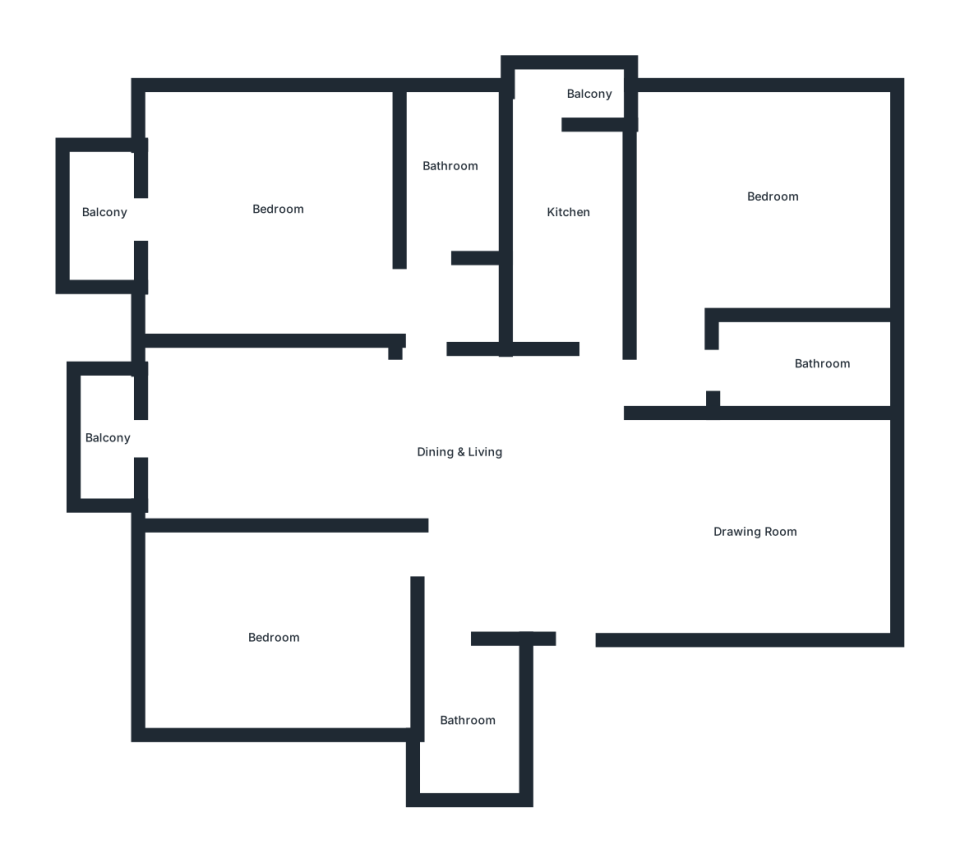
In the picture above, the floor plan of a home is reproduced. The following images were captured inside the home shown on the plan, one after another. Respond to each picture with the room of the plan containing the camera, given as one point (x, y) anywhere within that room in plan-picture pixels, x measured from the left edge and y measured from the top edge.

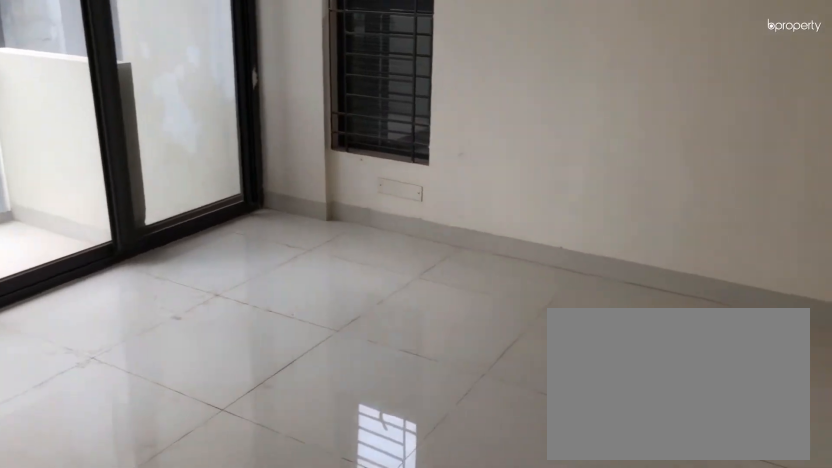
(271, 213)
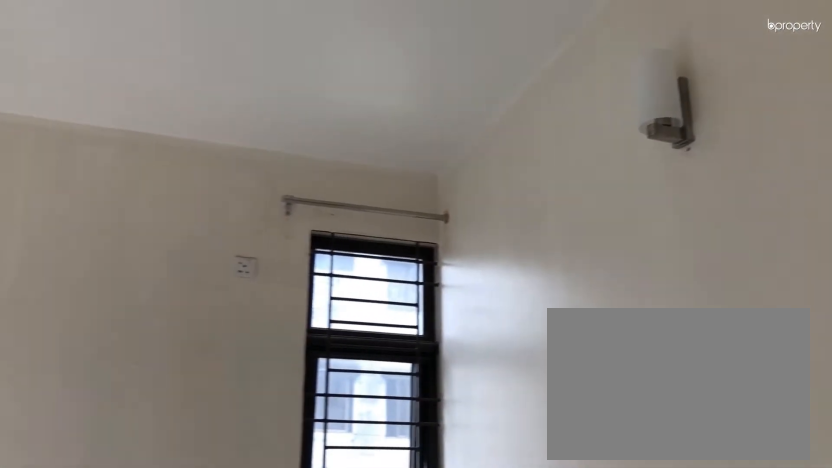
(271, 213)
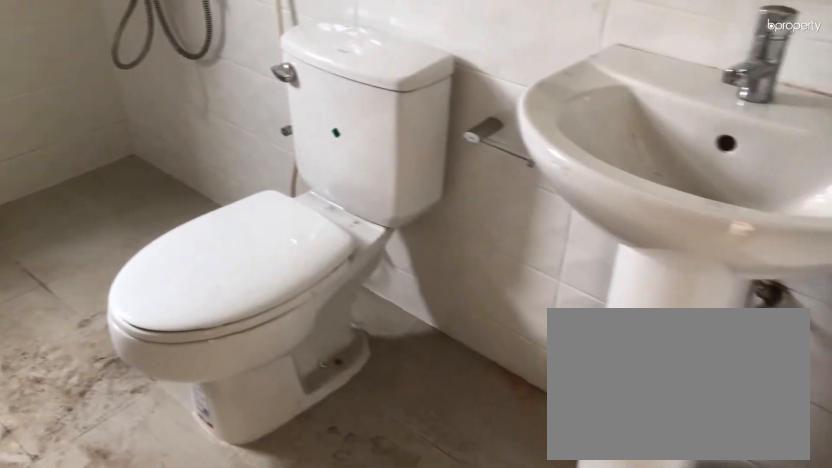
(449, 173)
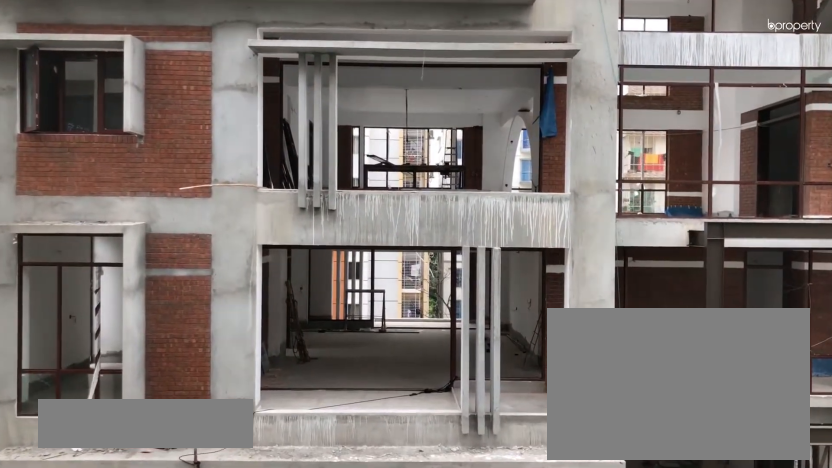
(98, 218)
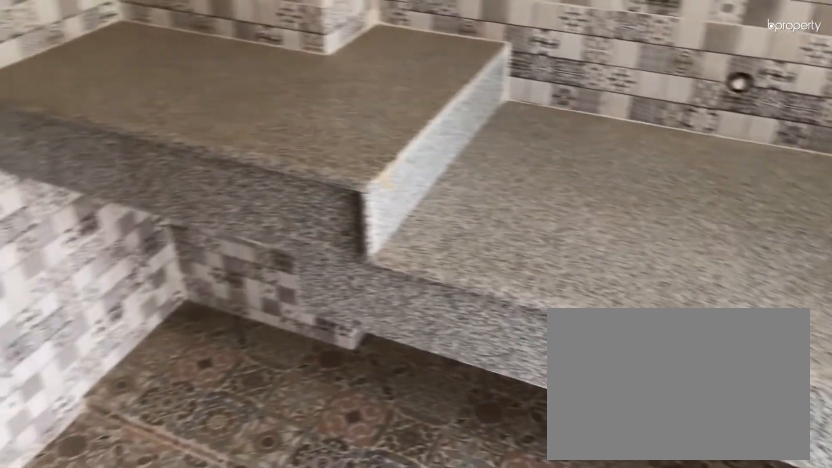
(565, 227)
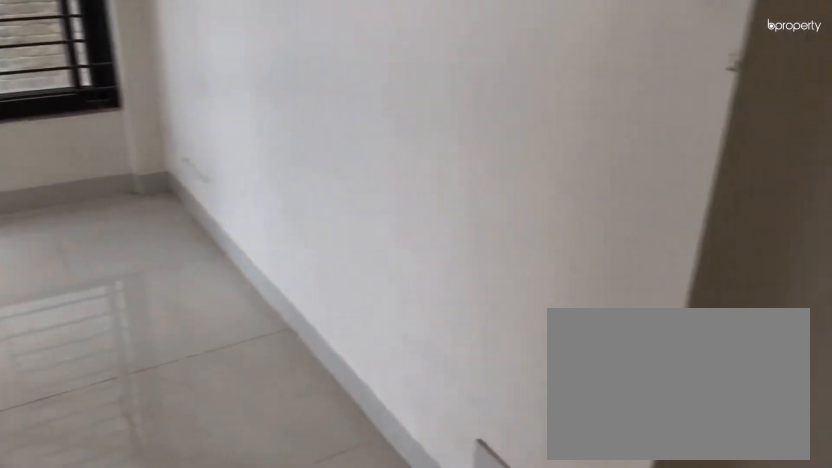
(767, 201)
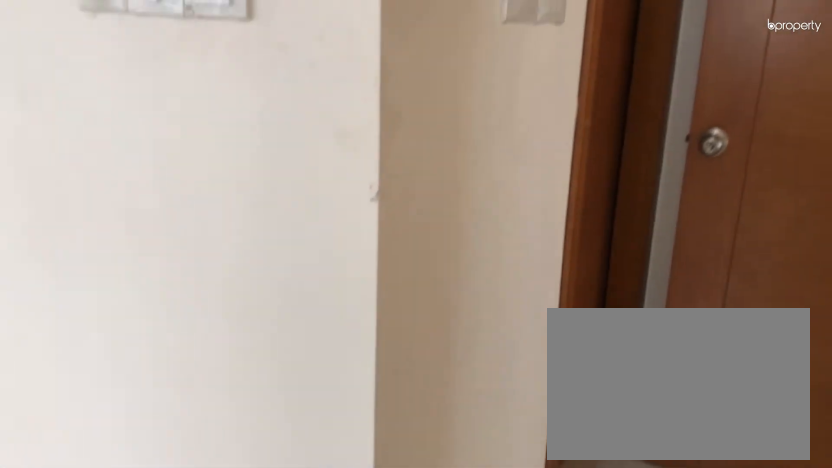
(767, 201)
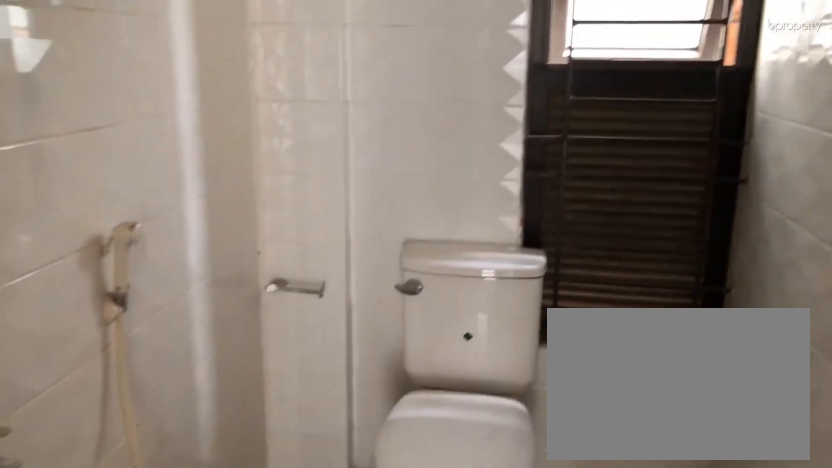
(803, 360)
